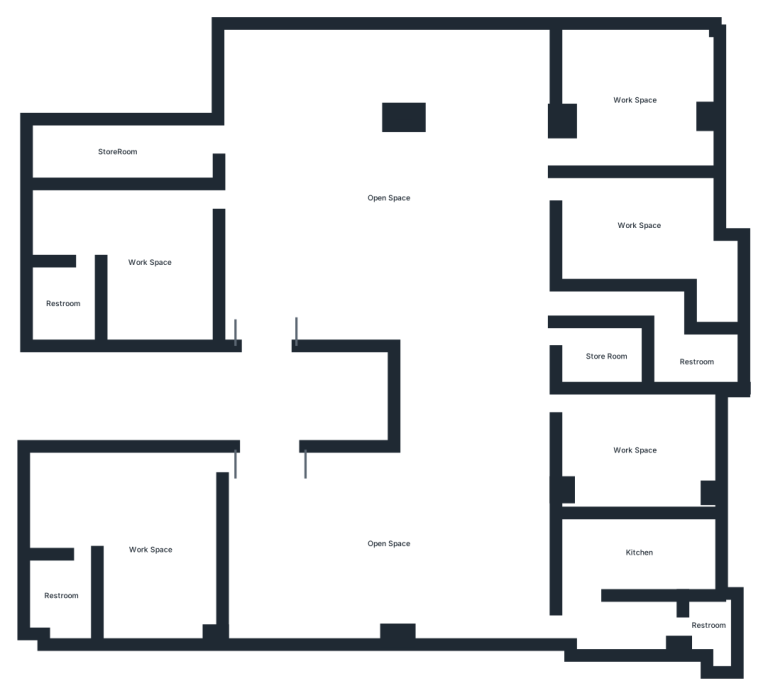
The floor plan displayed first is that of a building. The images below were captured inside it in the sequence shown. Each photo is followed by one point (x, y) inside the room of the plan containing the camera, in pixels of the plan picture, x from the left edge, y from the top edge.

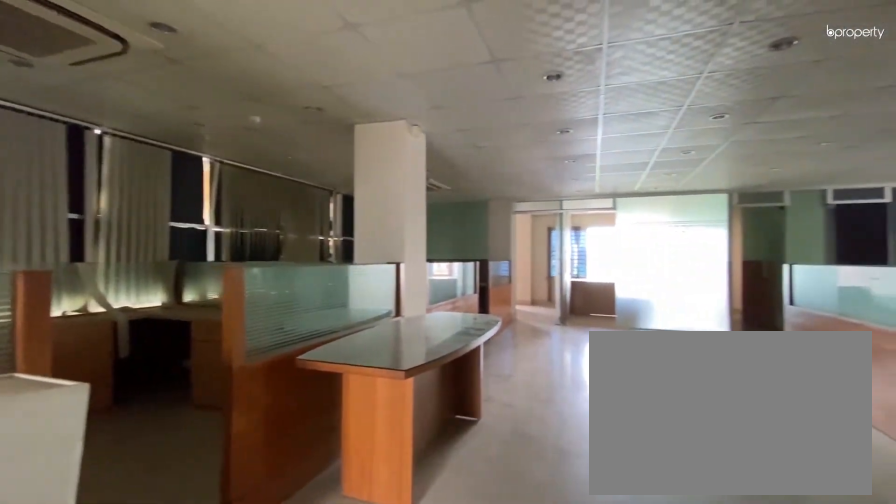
(388, 199)
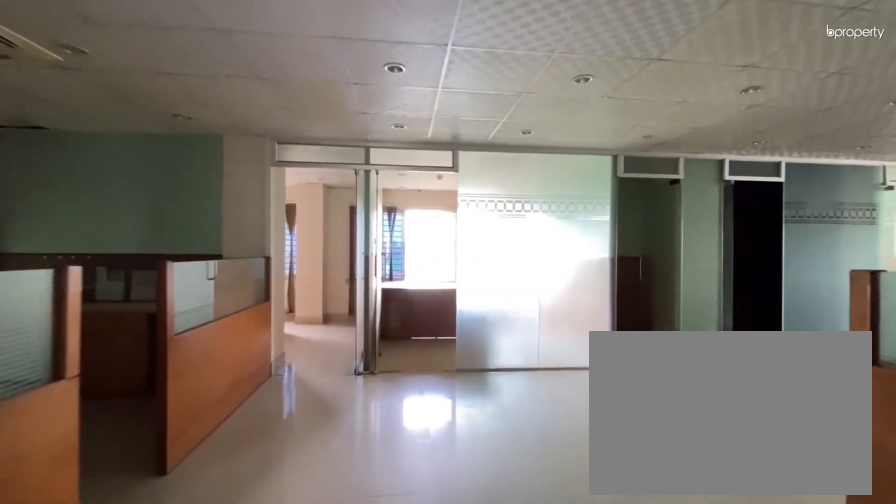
(388, 199)
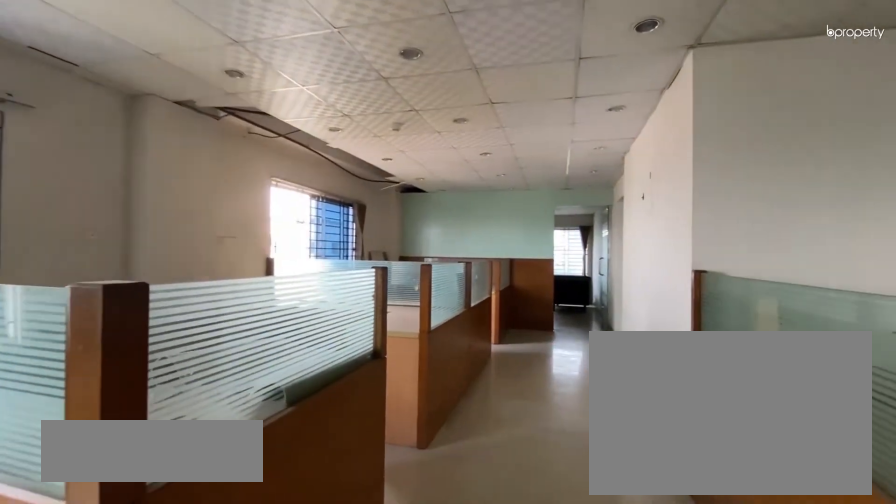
(395, 548)
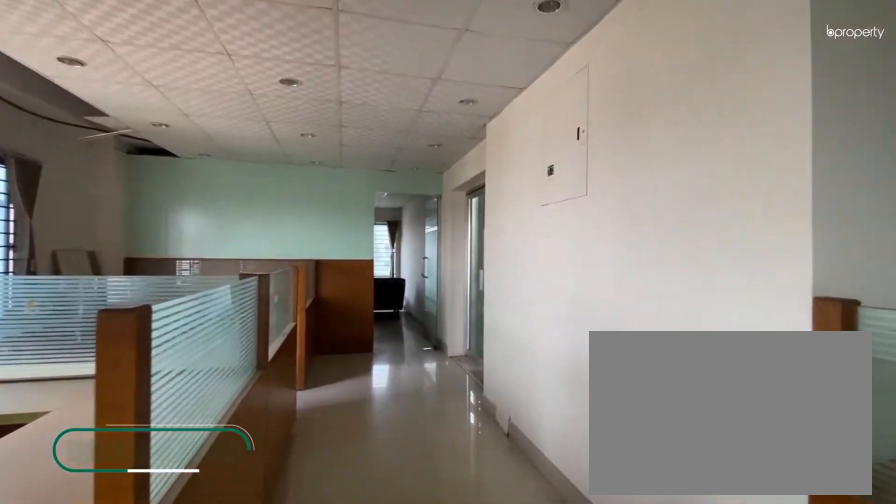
(395, 548)
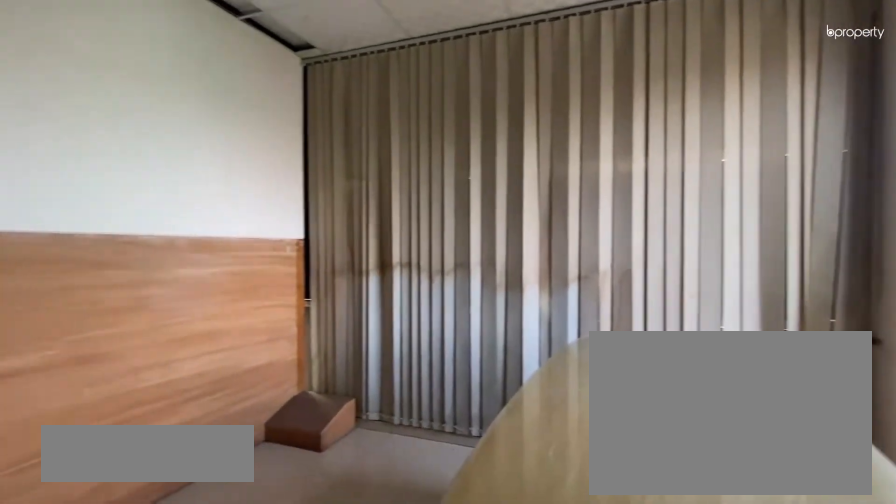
(631, 98)
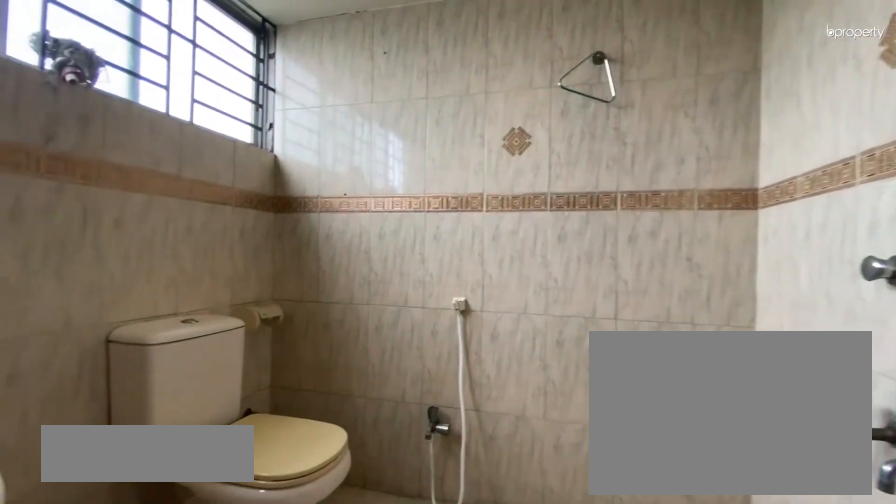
(694, 363)
